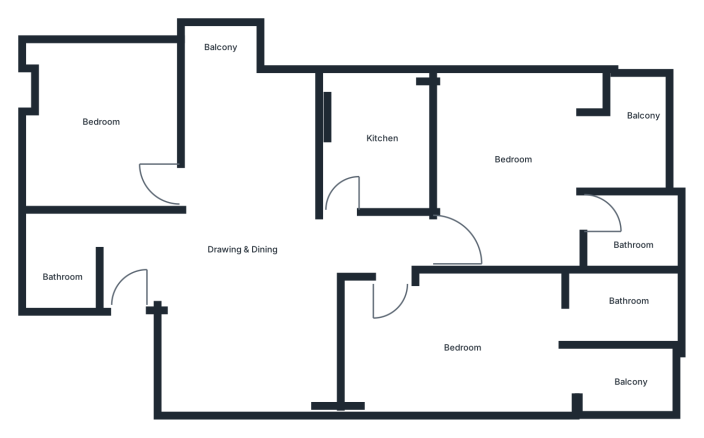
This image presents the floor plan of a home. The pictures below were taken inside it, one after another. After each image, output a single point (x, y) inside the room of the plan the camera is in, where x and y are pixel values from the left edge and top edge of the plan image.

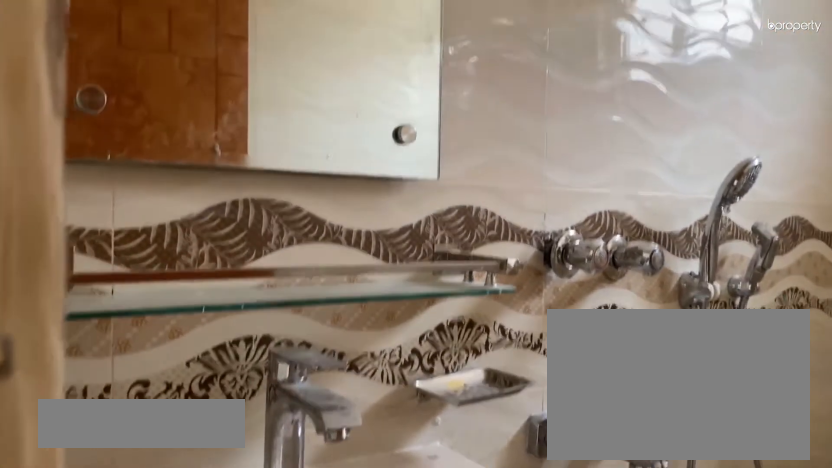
(612, 309)
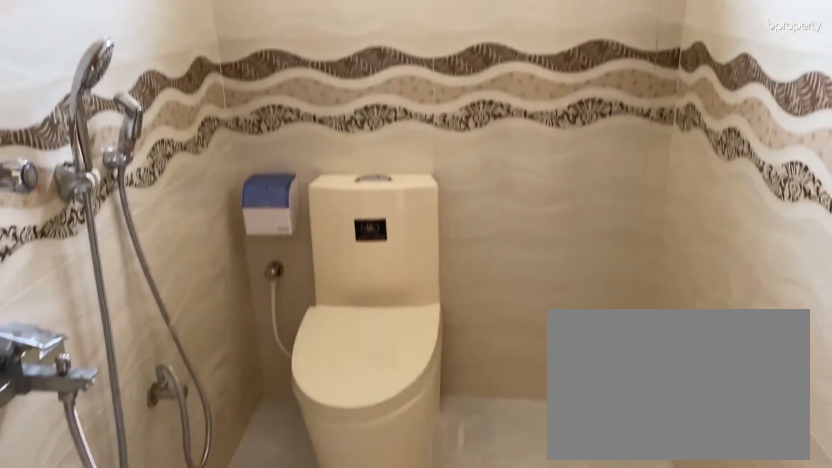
(612, 309)
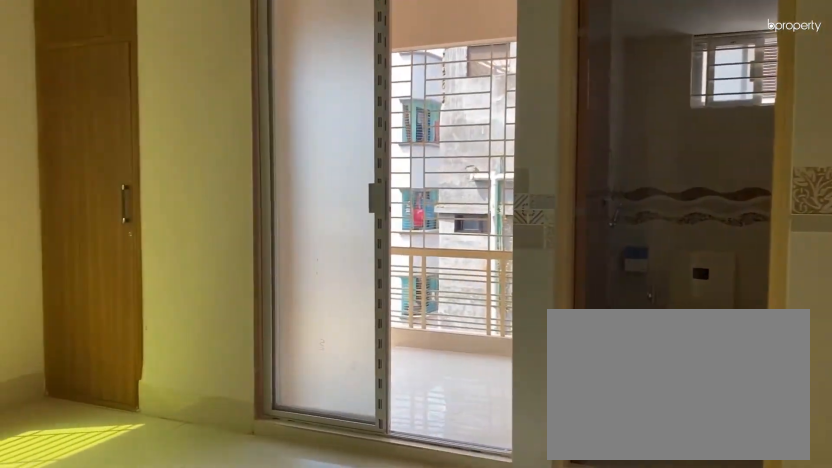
(526, 180)
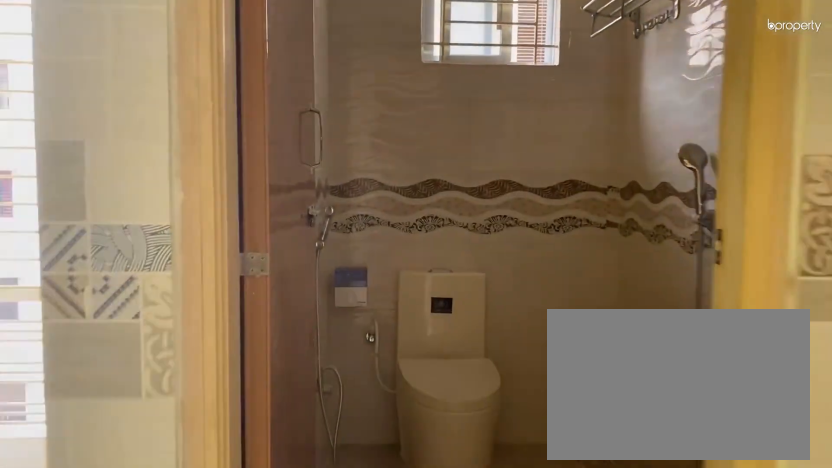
(557, 211)
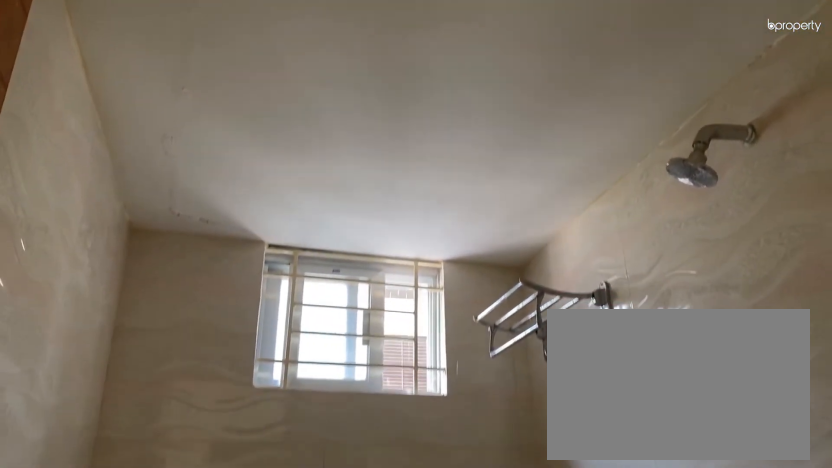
(628, 232)
